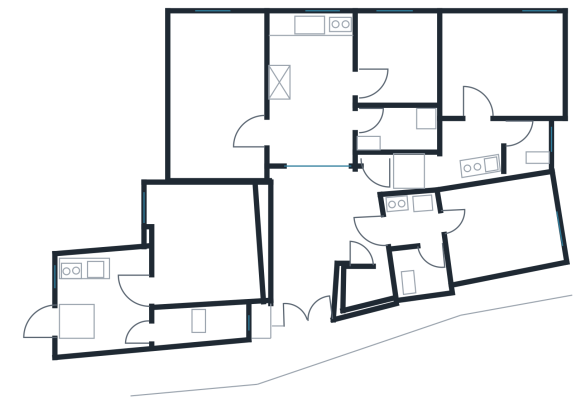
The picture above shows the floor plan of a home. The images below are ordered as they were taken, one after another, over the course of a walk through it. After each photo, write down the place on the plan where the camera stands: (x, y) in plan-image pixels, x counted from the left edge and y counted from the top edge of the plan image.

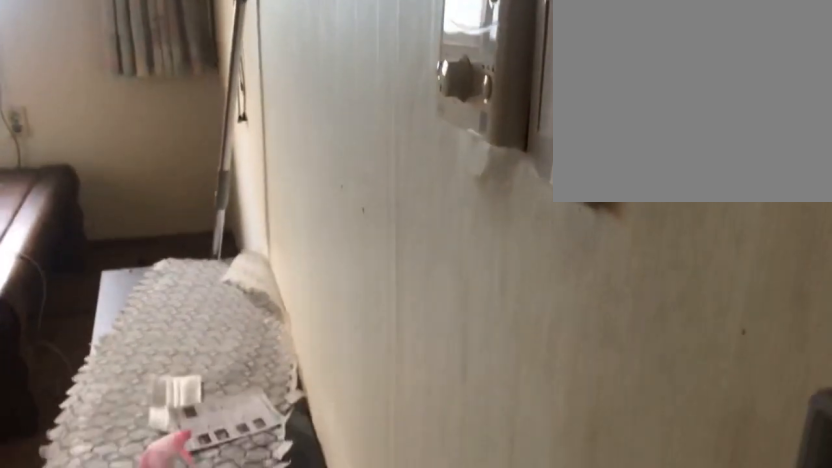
(233, 138)
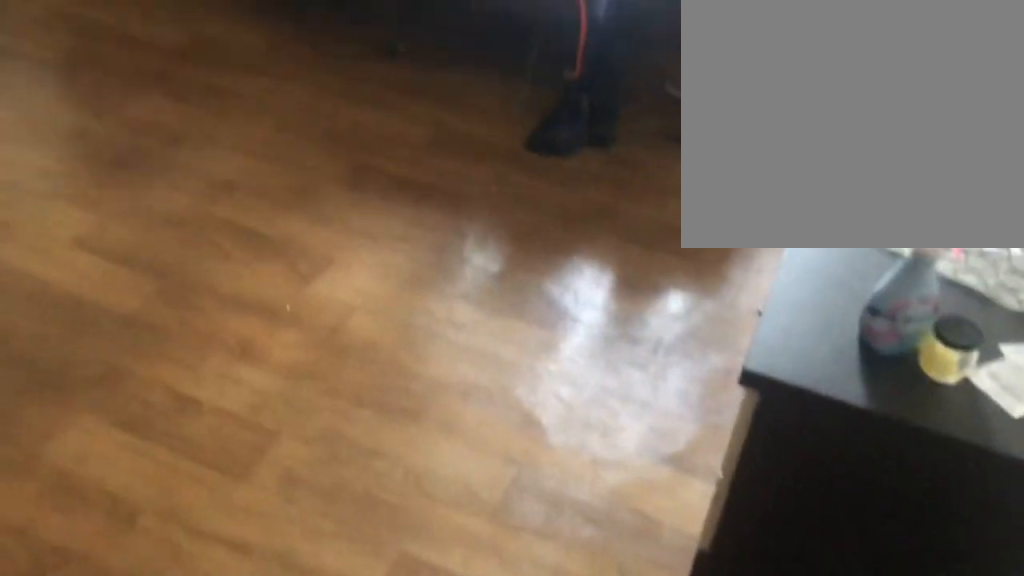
(229, 126)
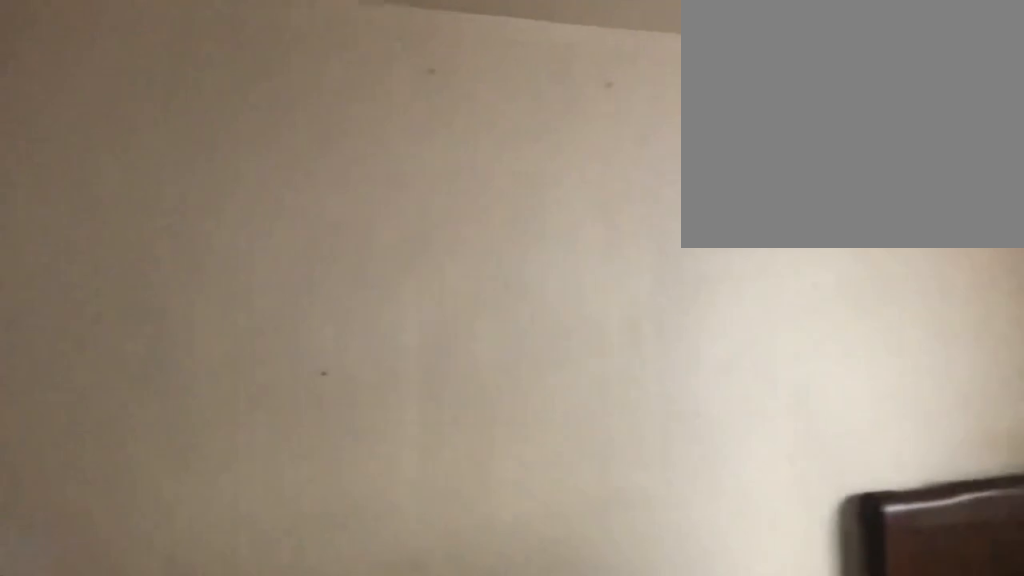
(225, 119)
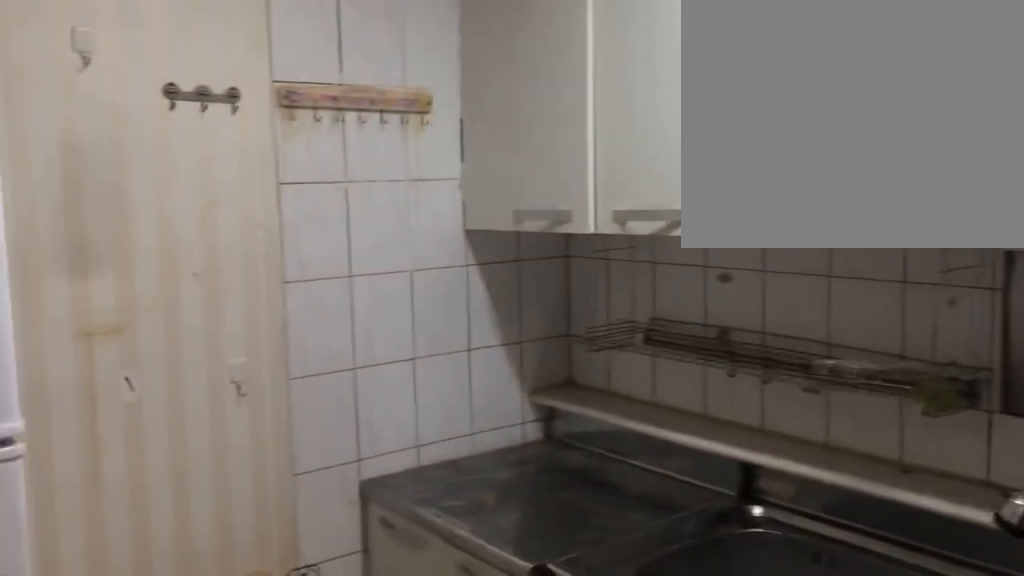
(329, 60)
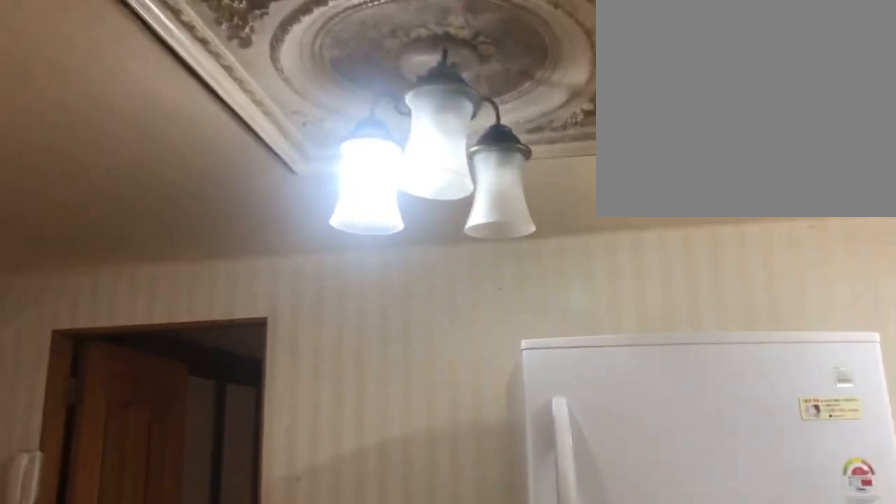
(357, 80)
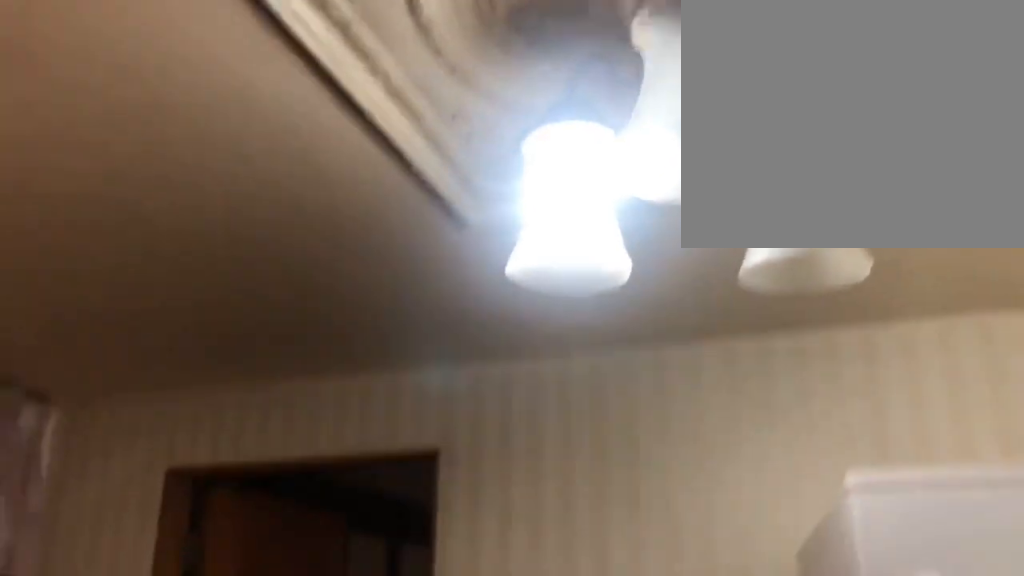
(342, 83)
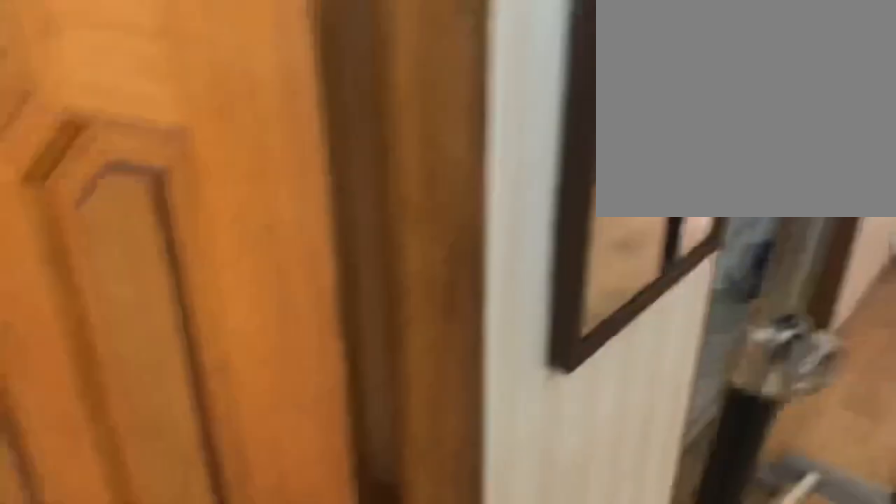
(330, 107)
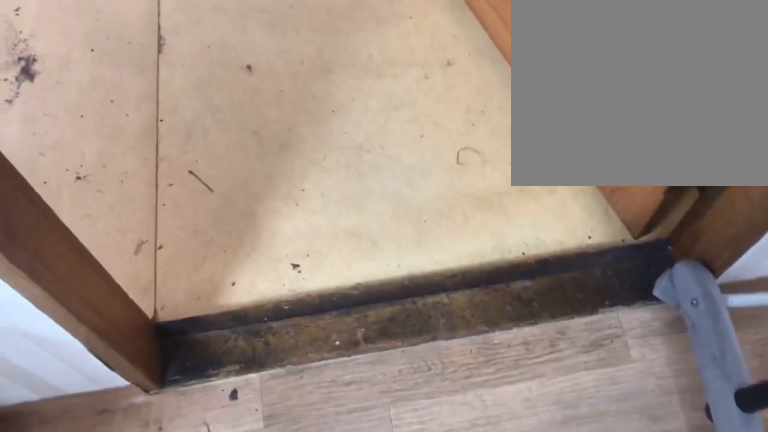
(331, 95)
